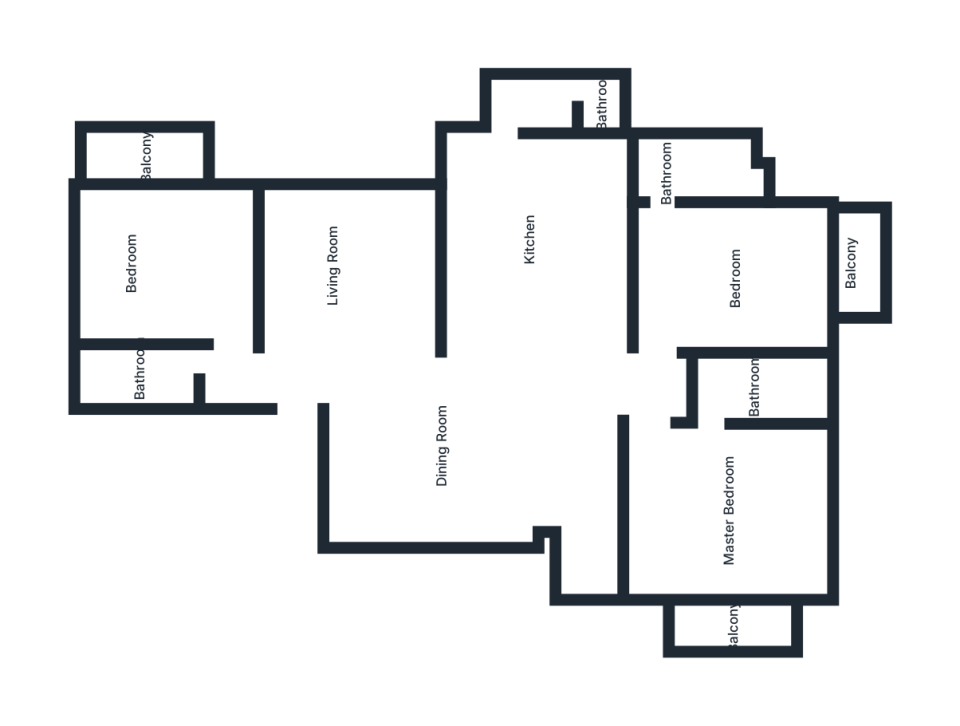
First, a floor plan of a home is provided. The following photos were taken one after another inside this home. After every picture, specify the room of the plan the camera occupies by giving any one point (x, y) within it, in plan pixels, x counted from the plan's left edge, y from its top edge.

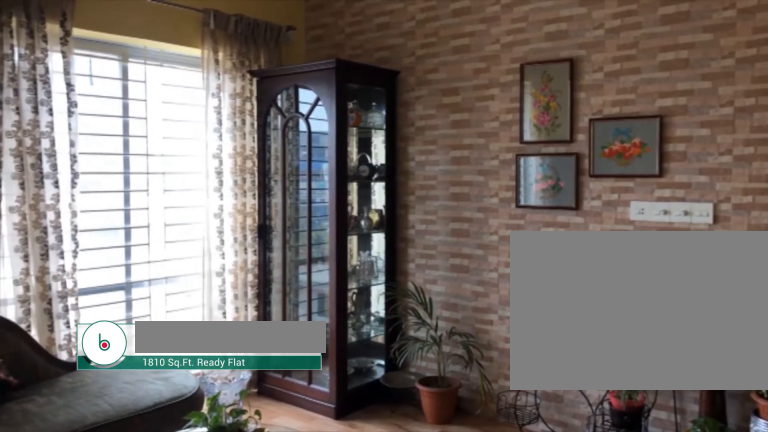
(342, 342)
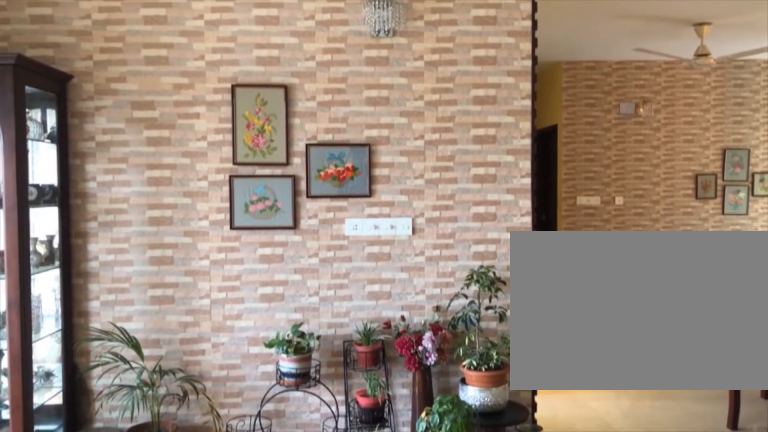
(342, 341)
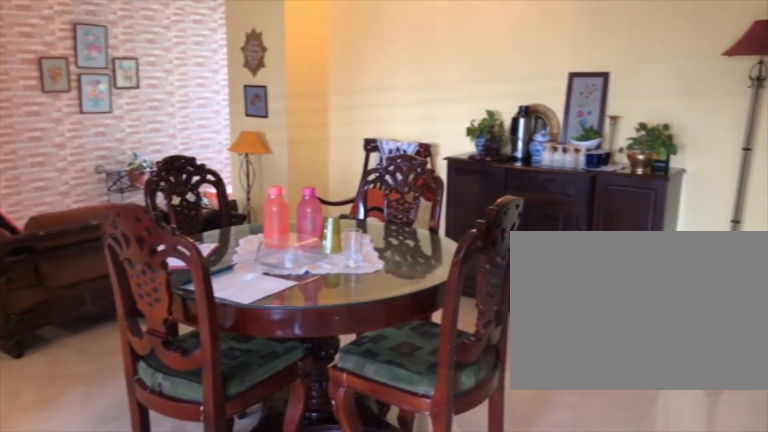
(449, 410)
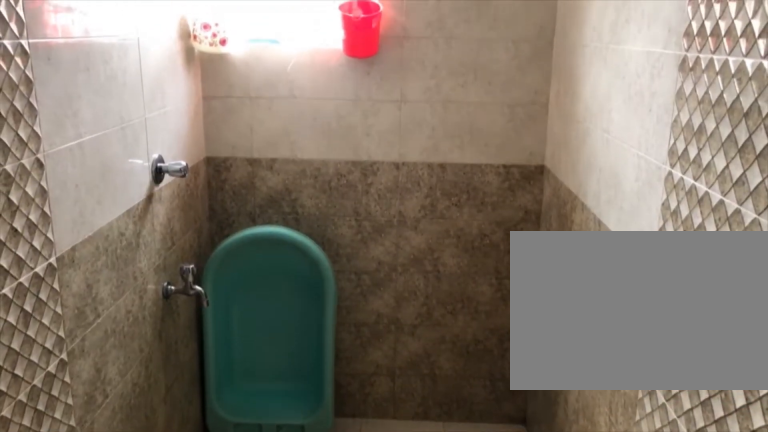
(178, 381)
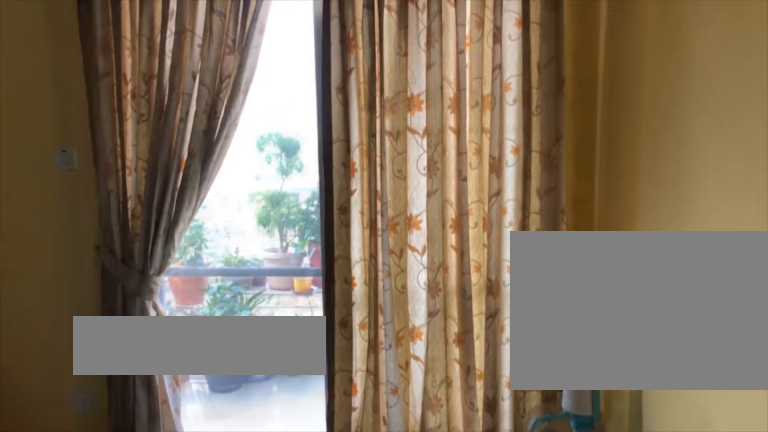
(215, 320)
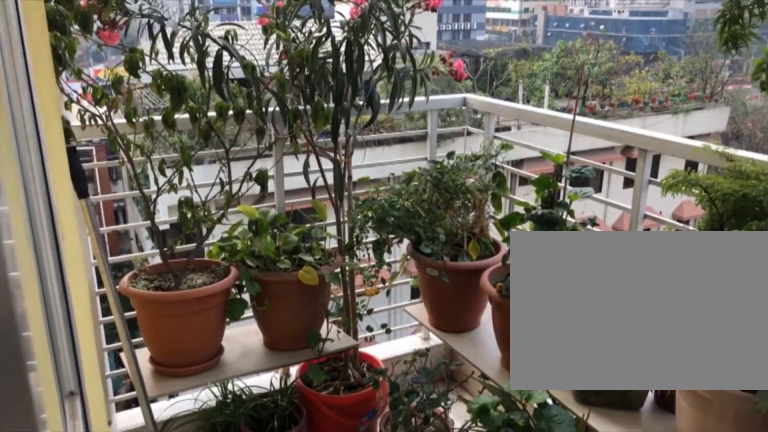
(164, 155)
